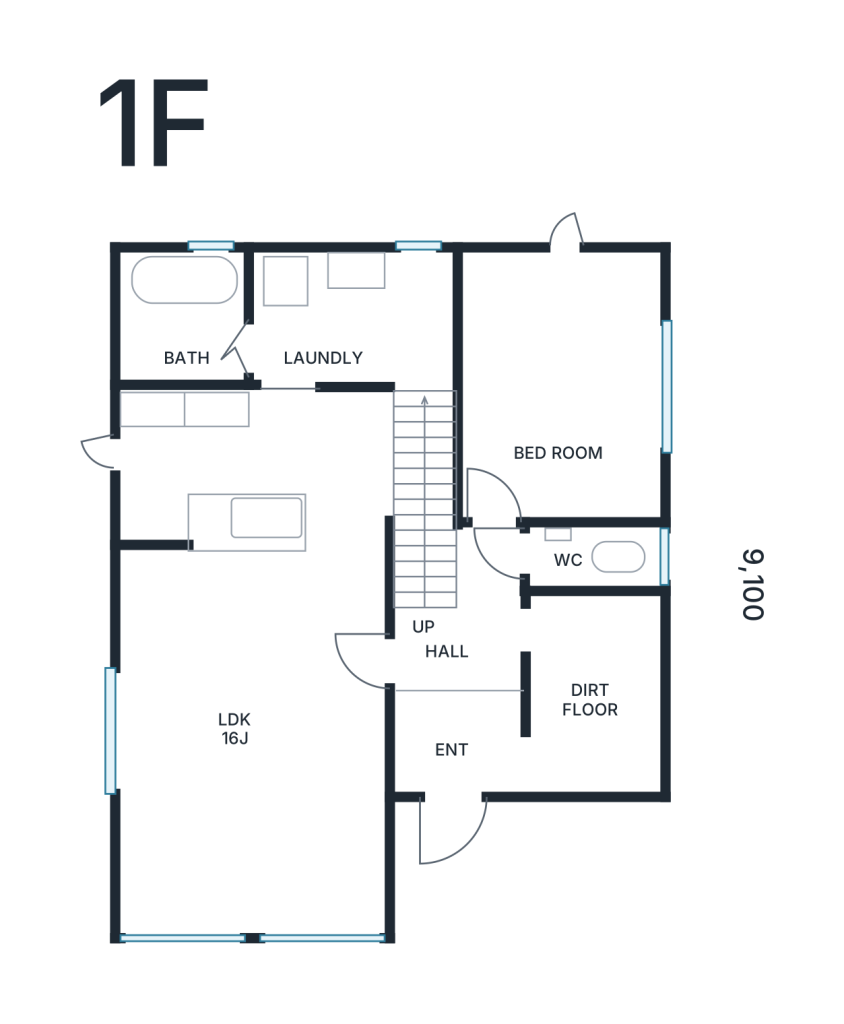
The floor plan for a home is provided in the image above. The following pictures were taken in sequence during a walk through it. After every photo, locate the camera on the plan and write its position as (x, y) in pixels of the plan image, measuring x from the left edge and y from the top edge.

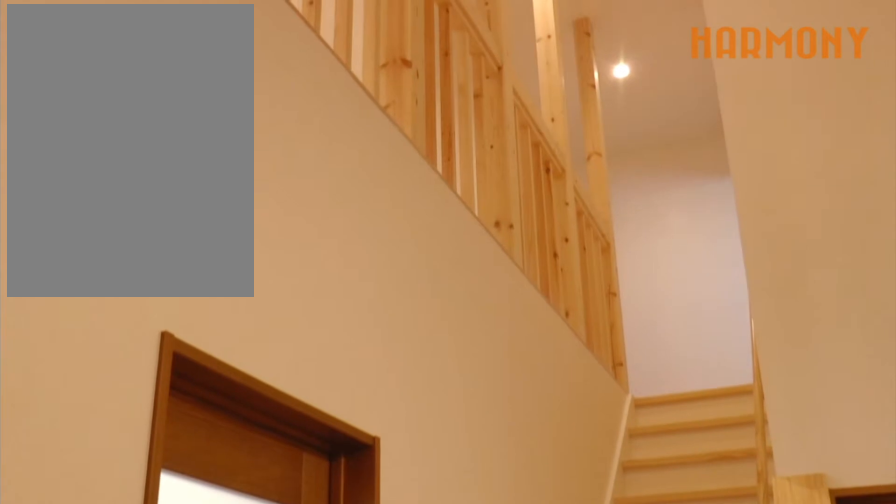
(477, 759)
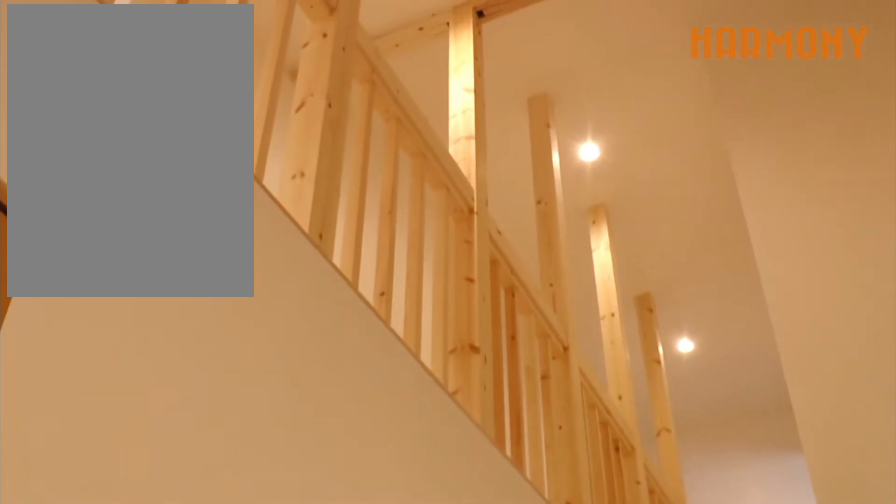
(477, 759)
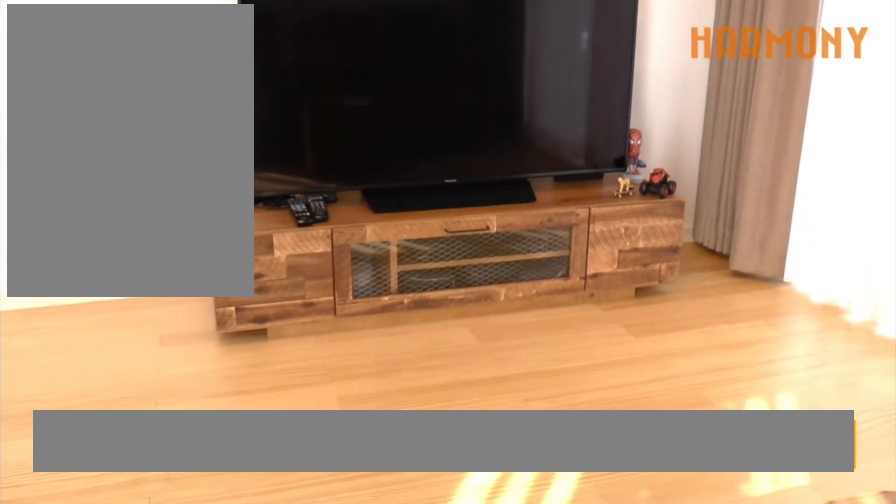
(230, 817)
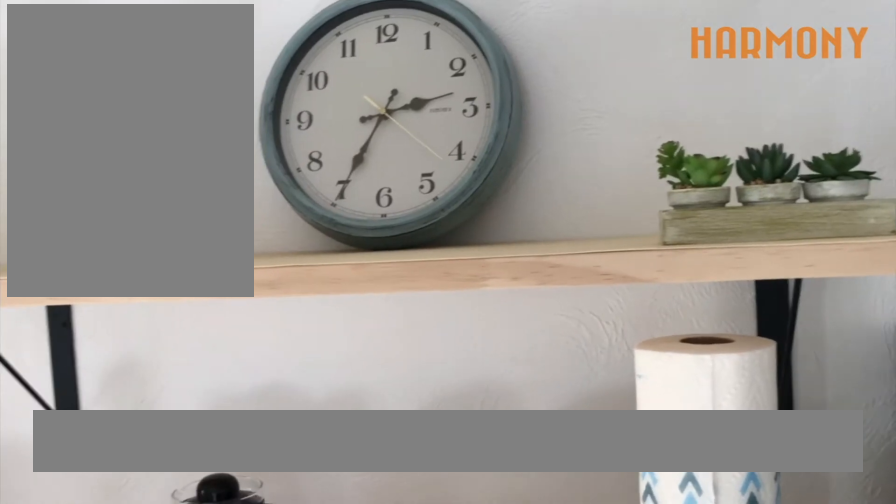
(232, 462)
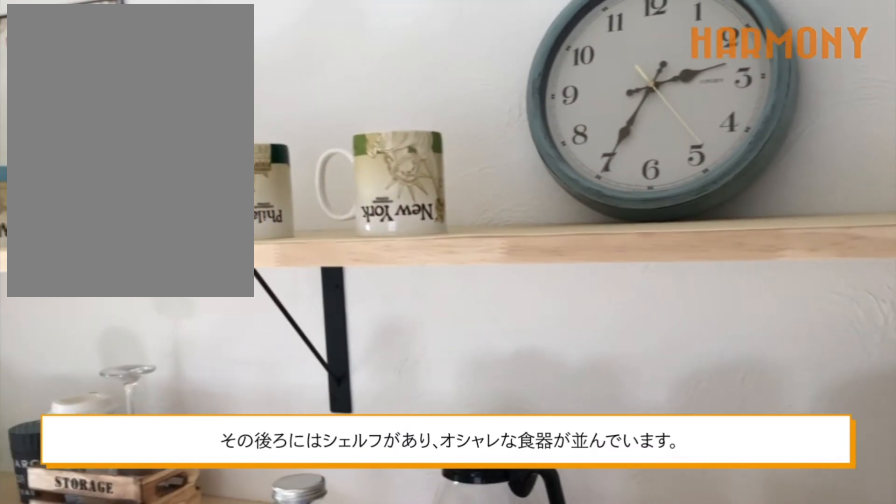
(232, 462)
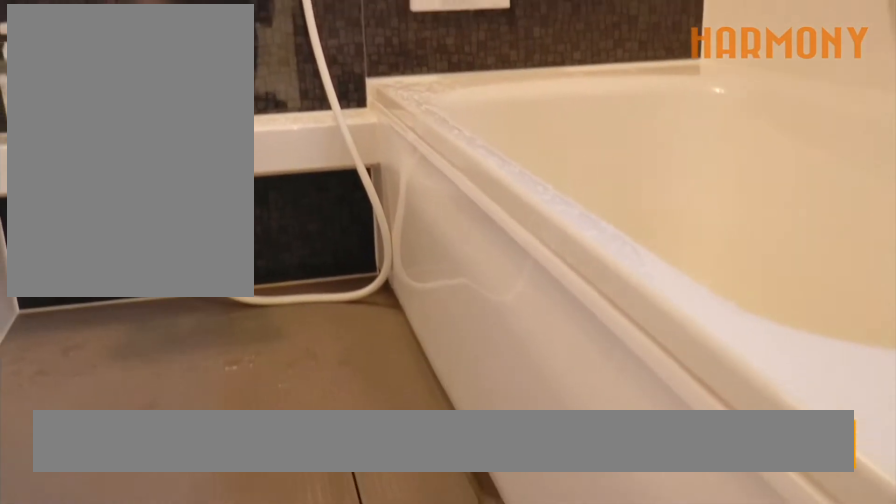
(218, 348)
